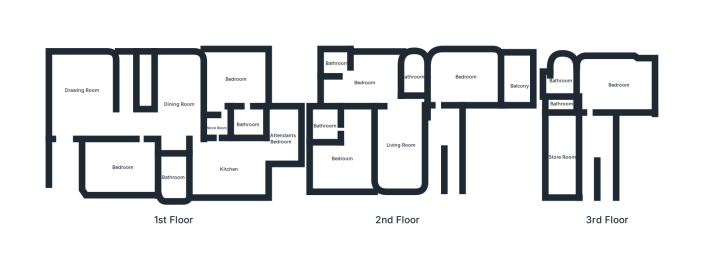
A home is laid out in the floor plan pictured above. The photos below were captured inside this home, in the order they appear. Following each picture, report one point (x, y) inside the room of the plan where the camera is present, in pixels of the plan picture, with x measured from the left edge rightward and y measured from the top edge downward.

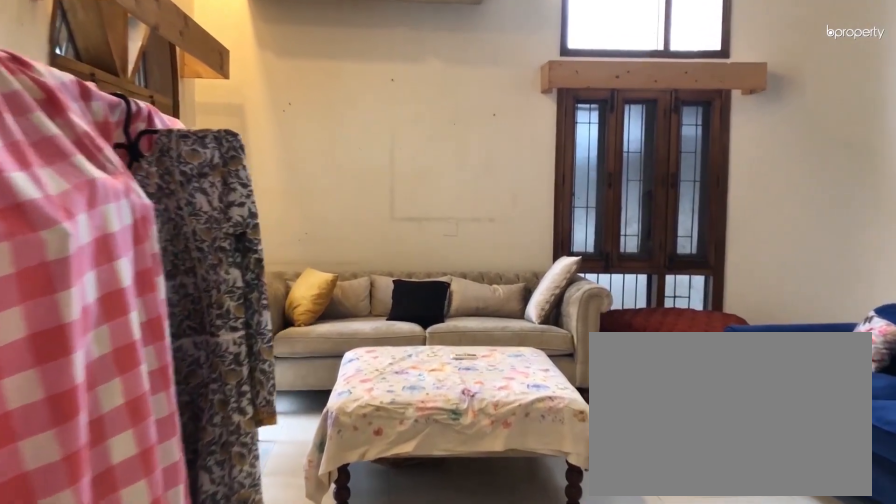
(74, 97)
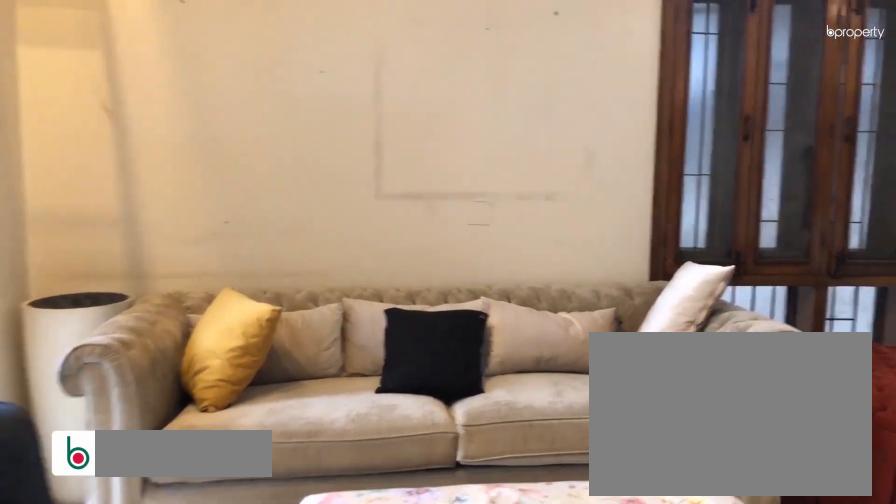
(74, 97)
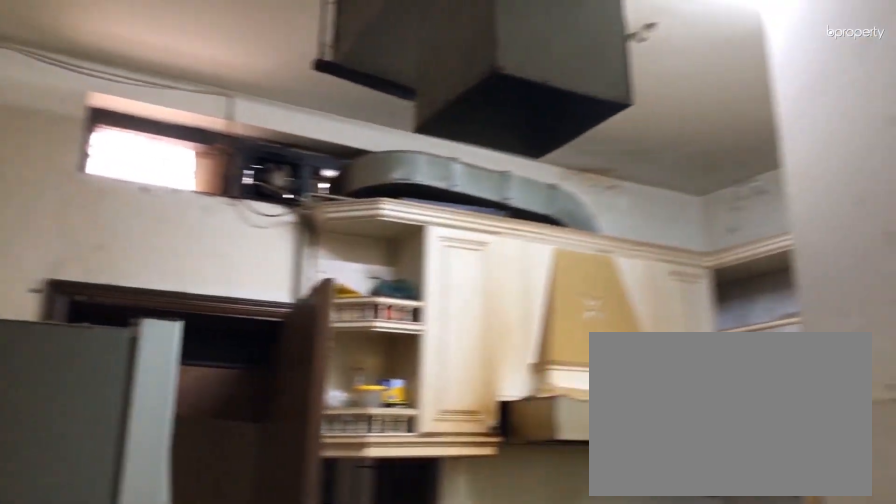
(227, 170)
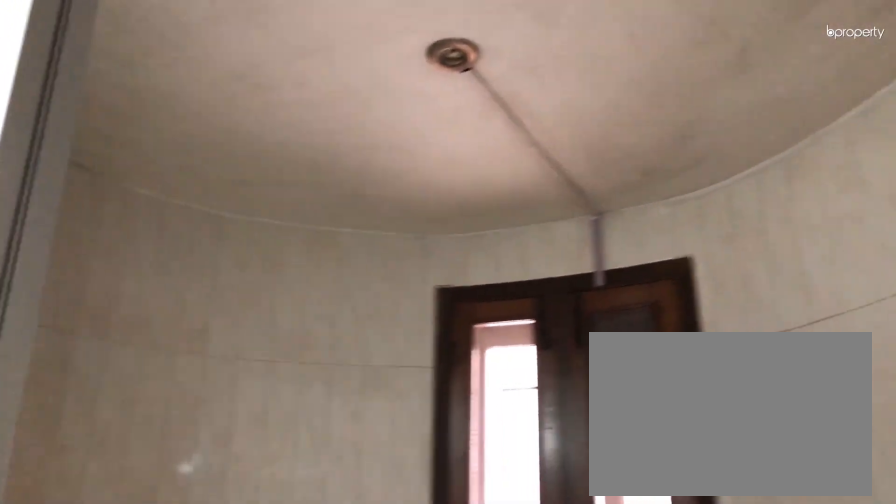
(410, 77)
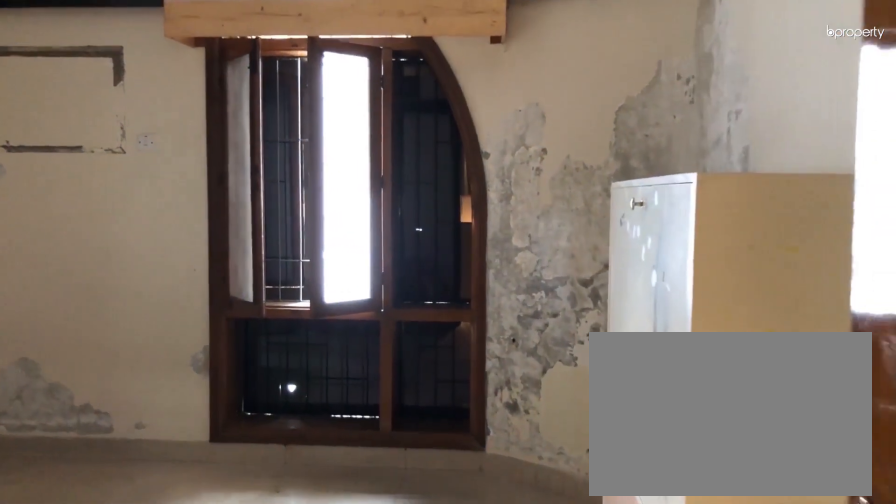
(364, 83)
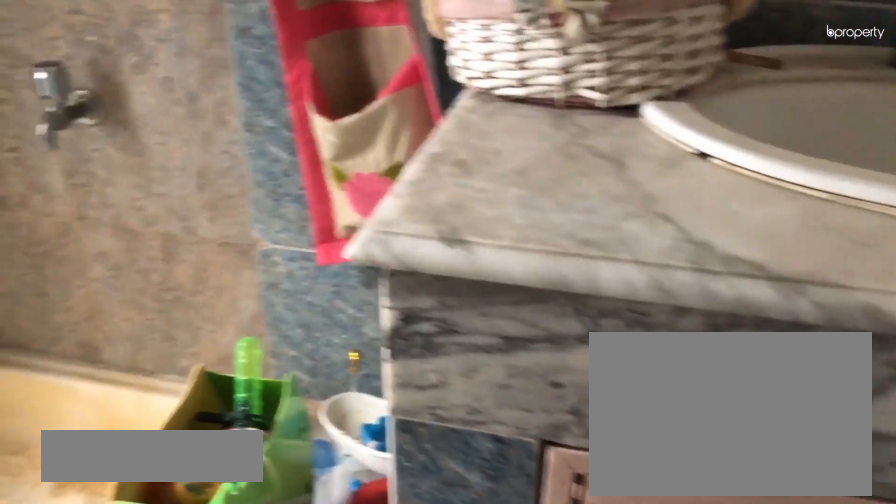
(335, 63)
